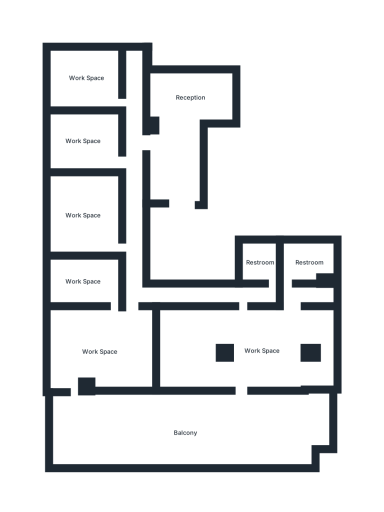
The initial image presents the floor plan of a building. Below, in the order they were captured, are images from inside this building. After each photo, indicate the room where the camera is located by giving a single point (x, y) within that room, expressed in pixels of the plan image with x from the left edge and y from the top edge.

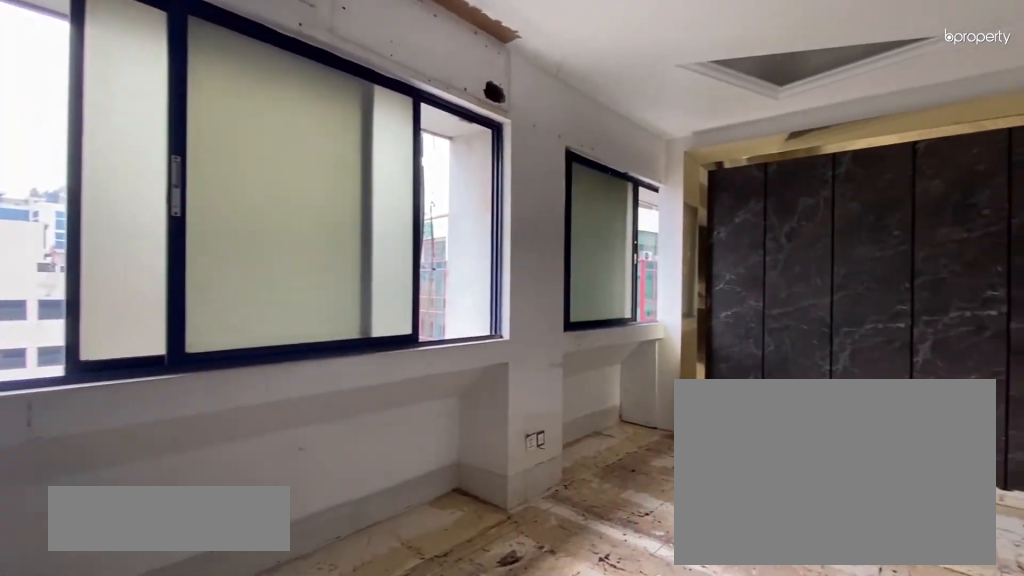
(83, 216)
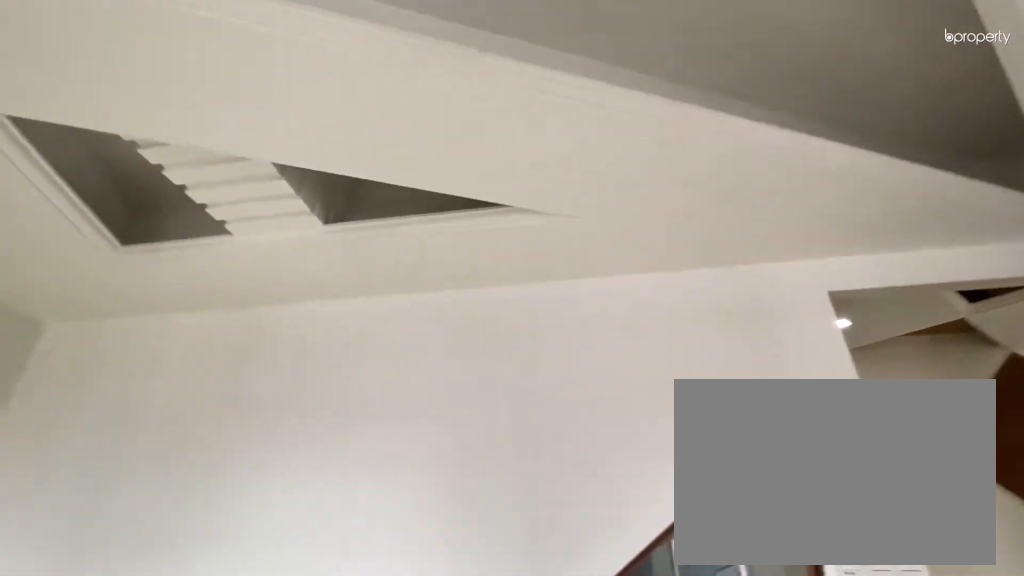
(83, 216)
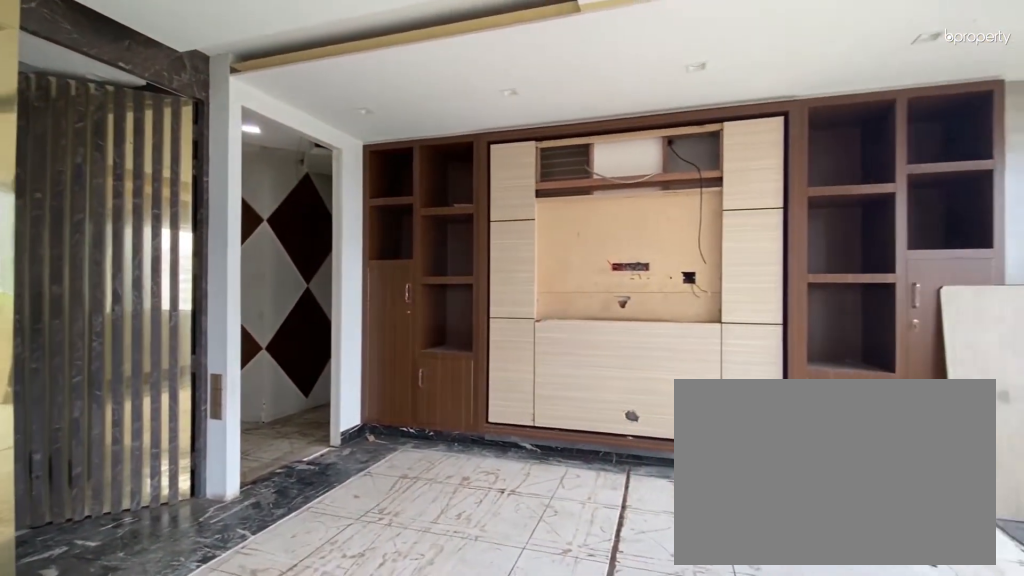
(100, 352)
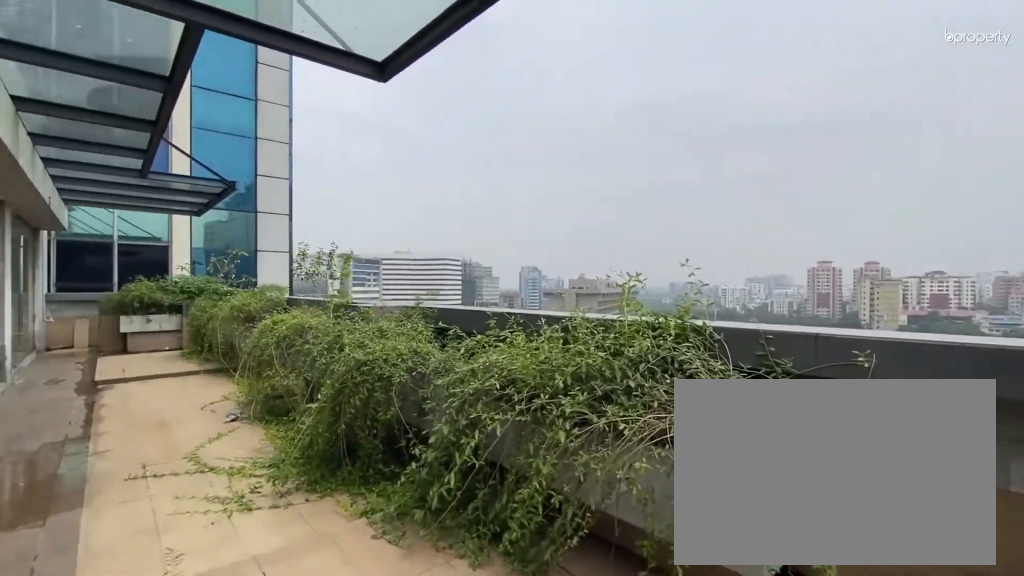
(107, 437)
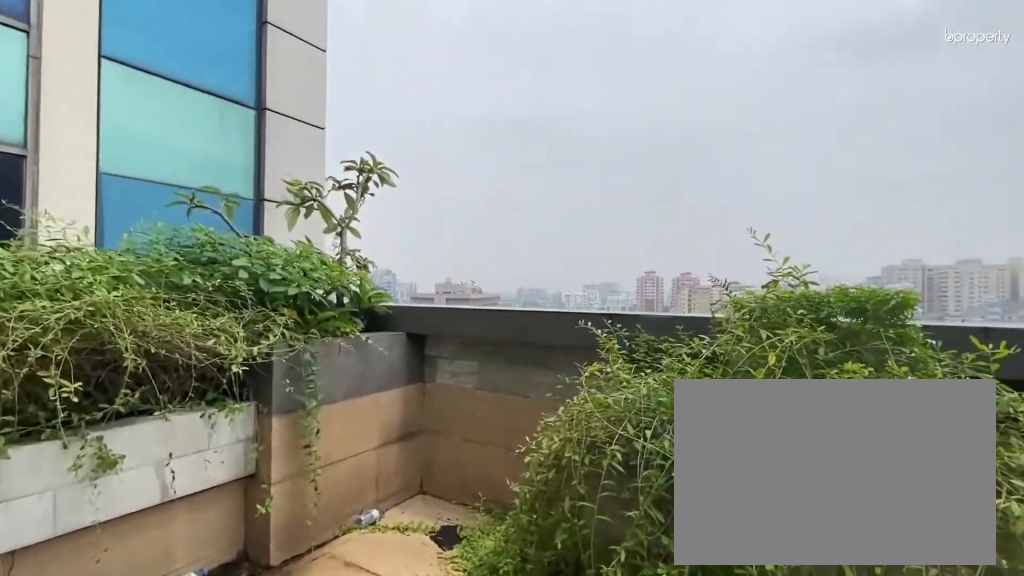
(224, 437)
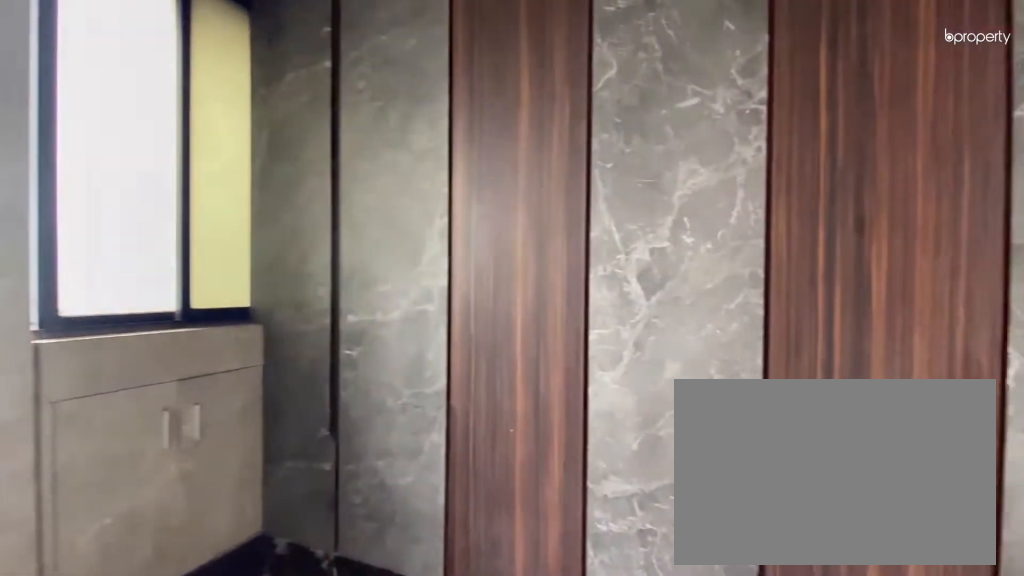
(82, 281)
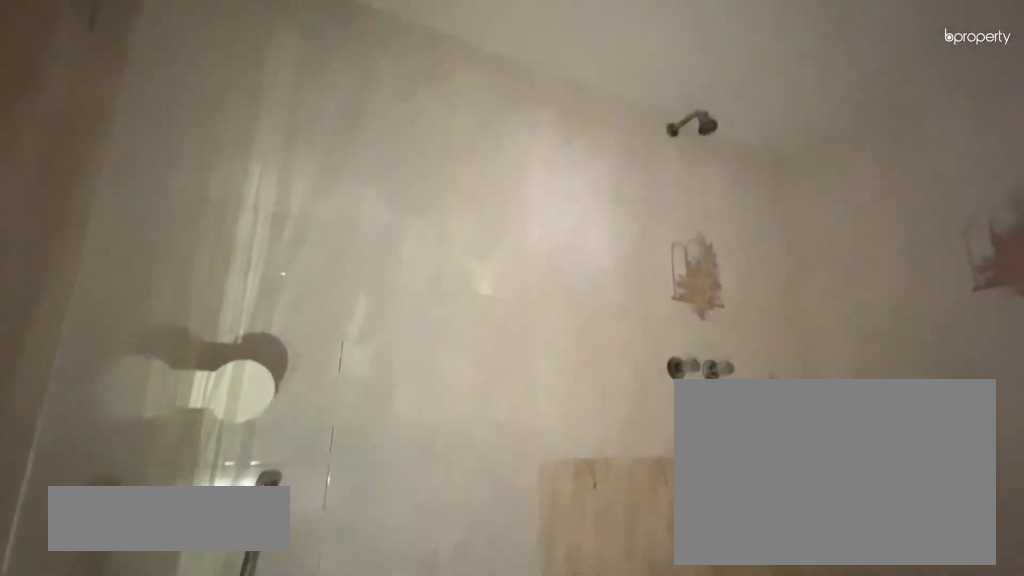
(262, 264)
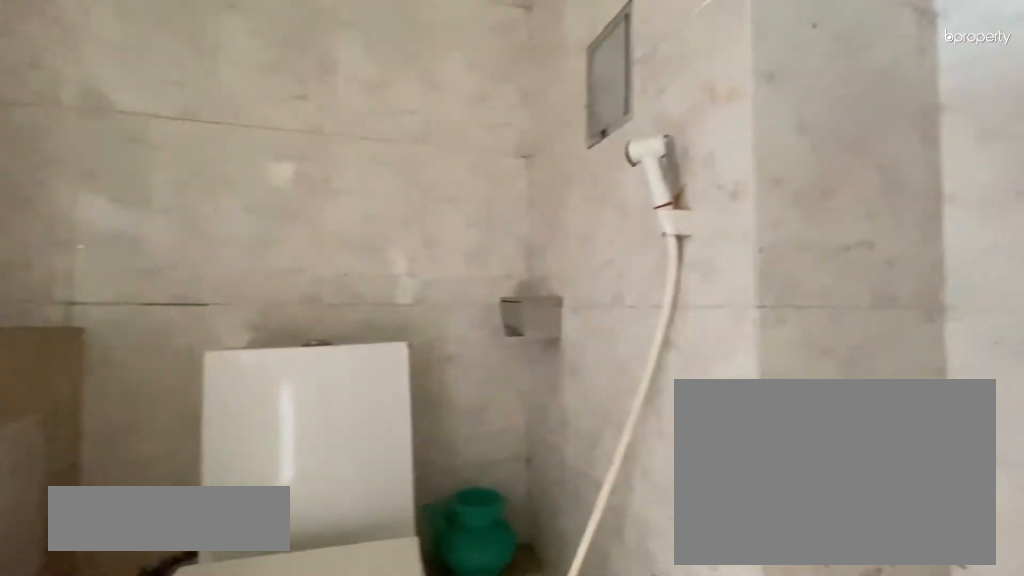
(304, 264)
